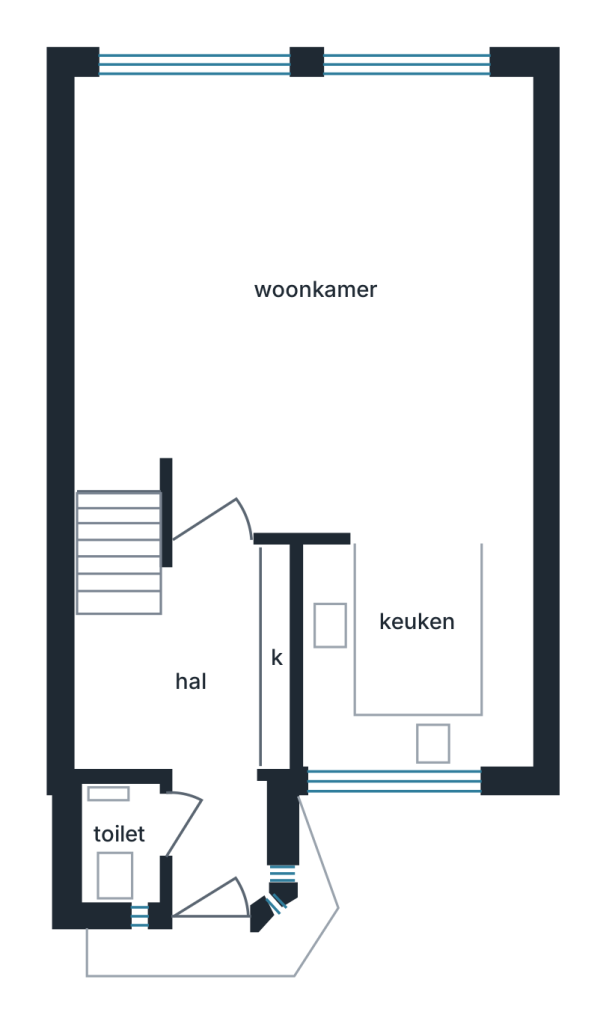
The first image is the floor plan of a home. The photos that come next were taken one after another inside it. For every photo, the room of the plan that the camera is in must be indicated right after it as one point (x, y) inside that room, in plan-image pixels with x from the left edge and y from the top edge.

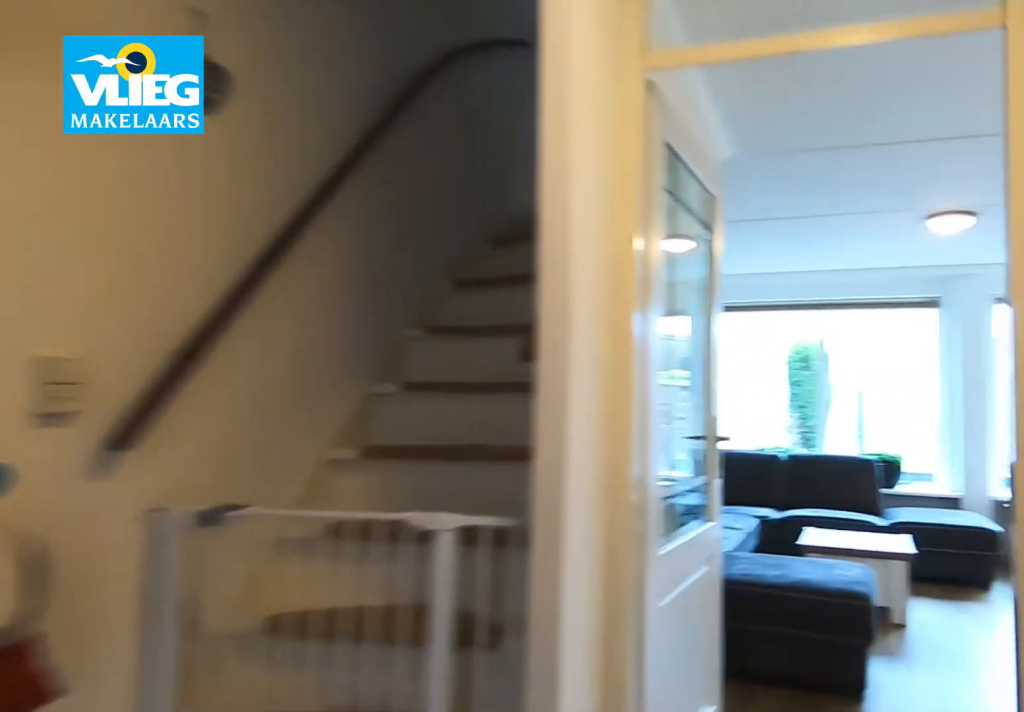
(186, 716)
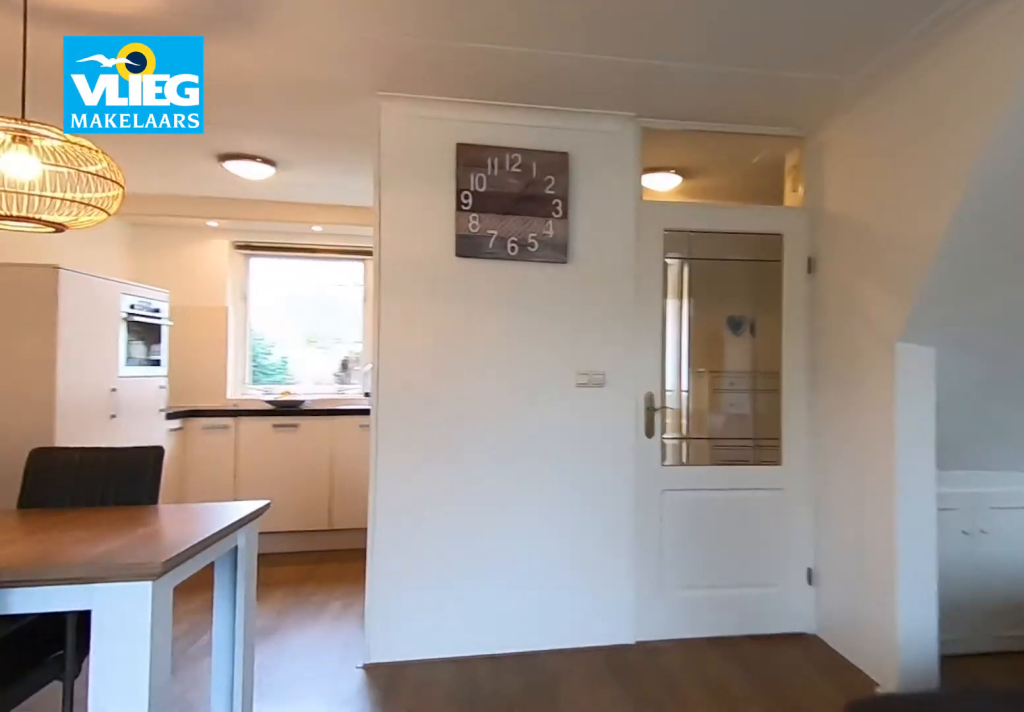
(296, 207)
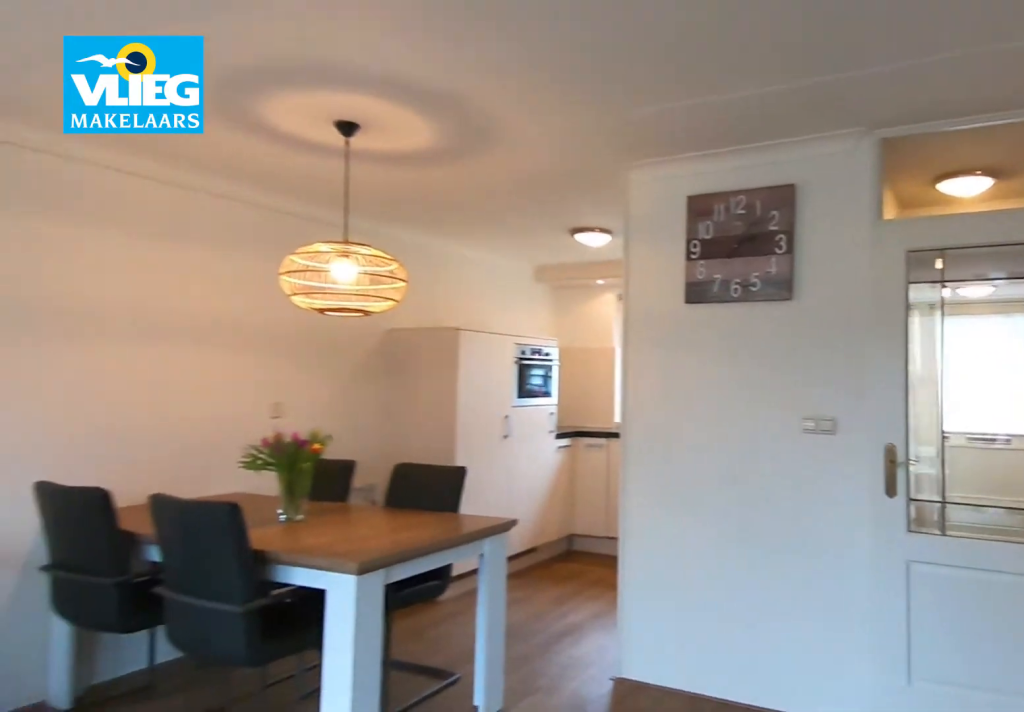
(296, 207)
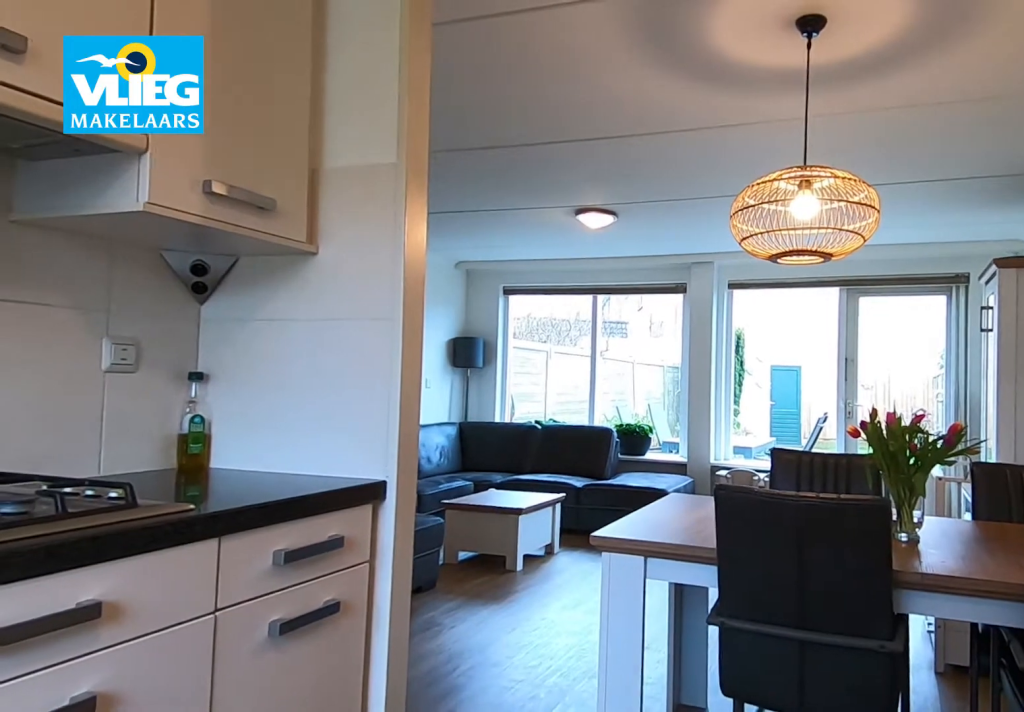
(420, 654)
